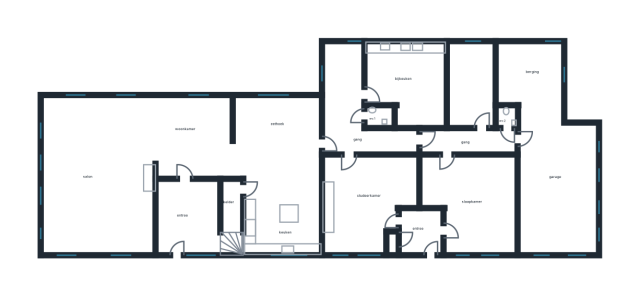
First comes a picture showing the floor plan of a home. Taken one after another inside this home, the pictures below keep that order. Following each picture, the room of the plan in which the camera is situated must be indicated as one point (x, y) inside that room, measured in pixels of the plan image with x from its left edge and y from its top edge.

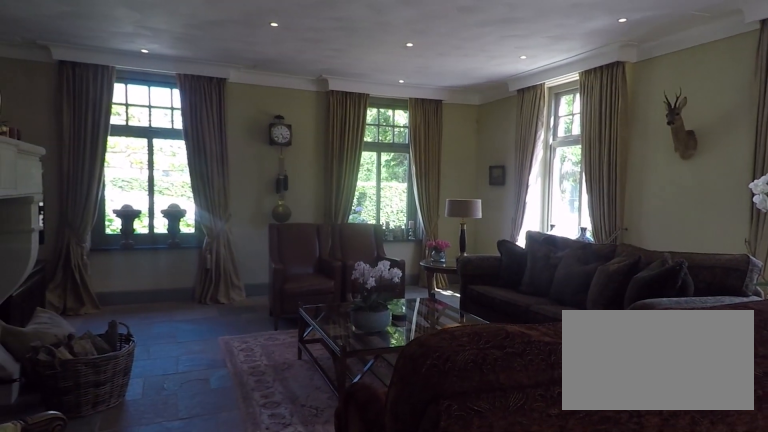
(127, 165)
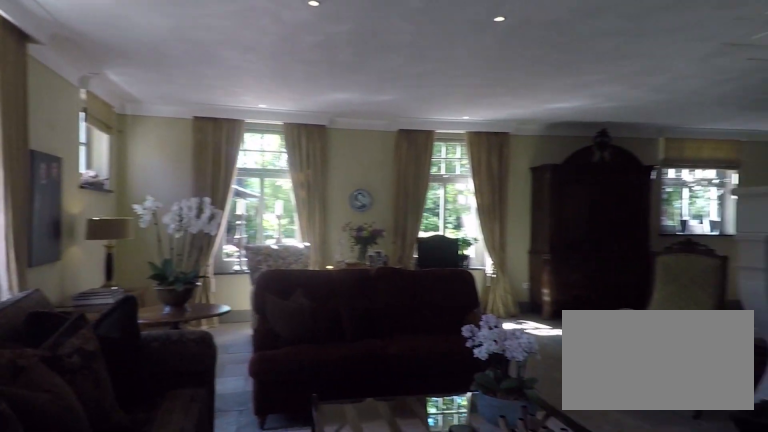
(127, 165)
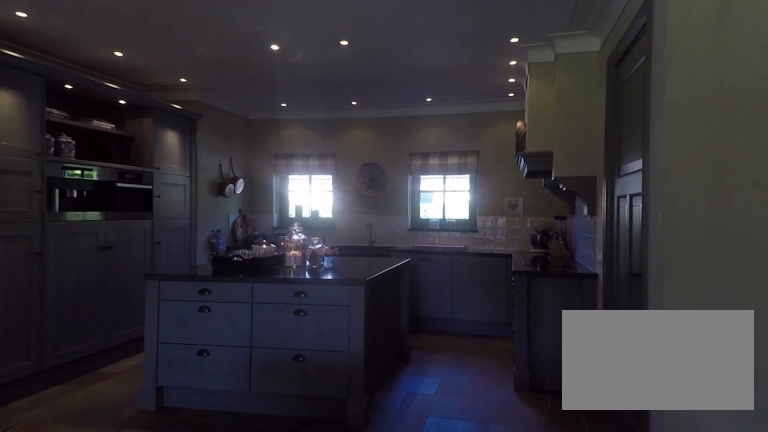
(280, 174)
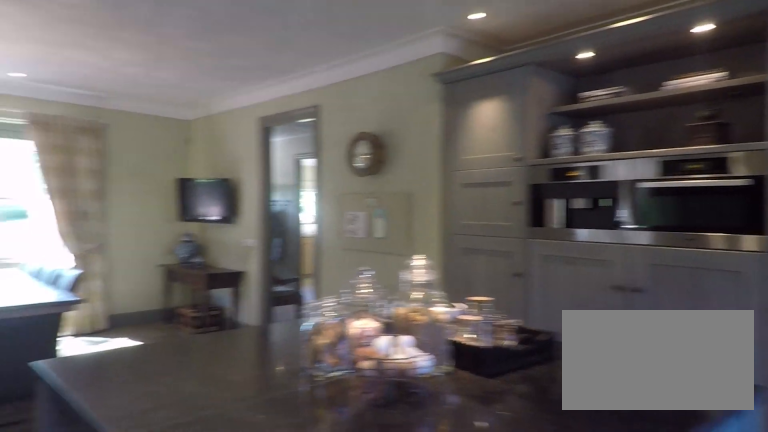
(280, 174)
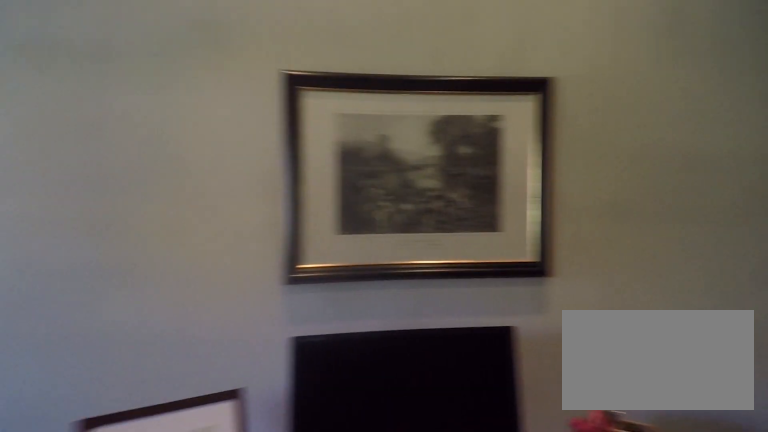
(368, 200)
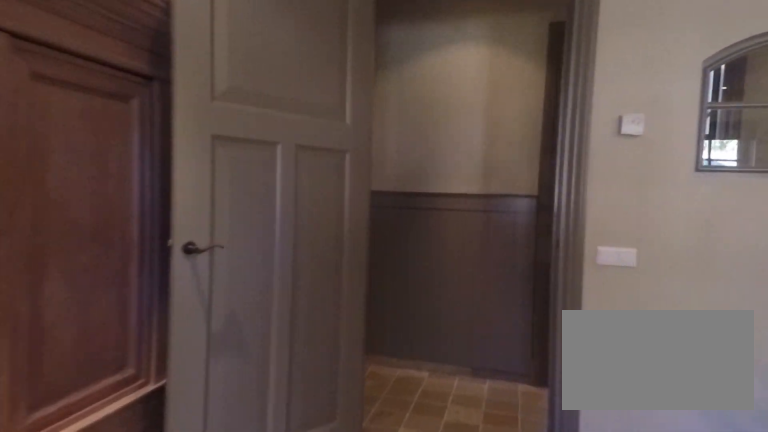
(471, 202)
